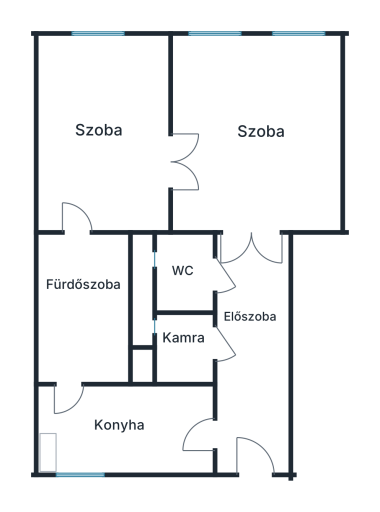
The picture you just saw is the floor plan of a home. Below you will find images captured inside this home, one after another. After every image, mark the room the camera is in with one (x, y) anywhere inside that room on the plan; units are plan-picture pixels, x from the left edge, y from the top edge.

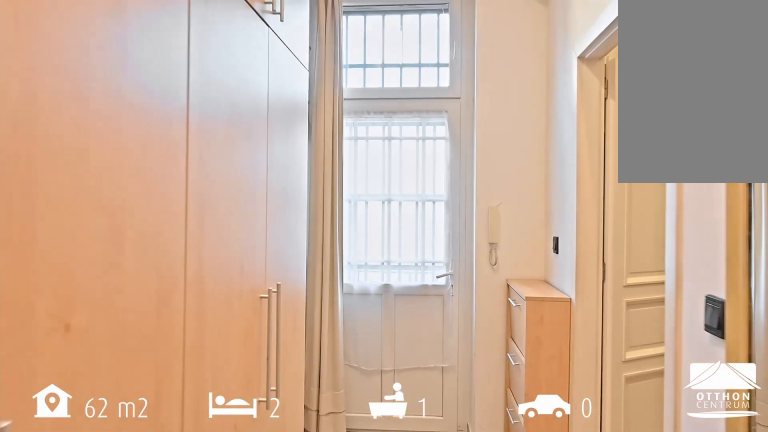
(251, 355)
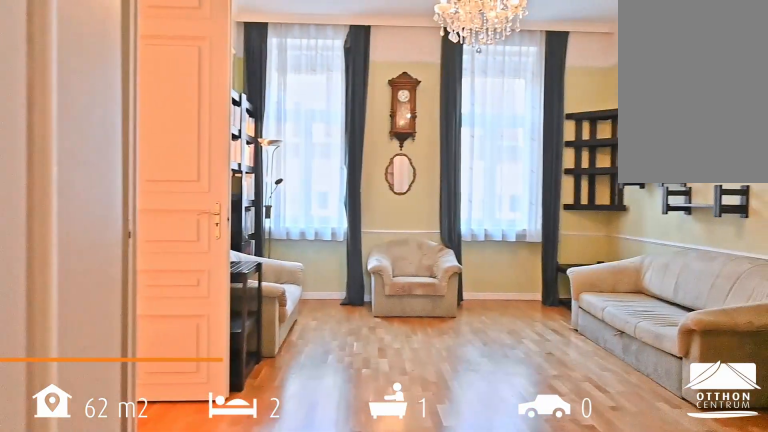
(254, 134)
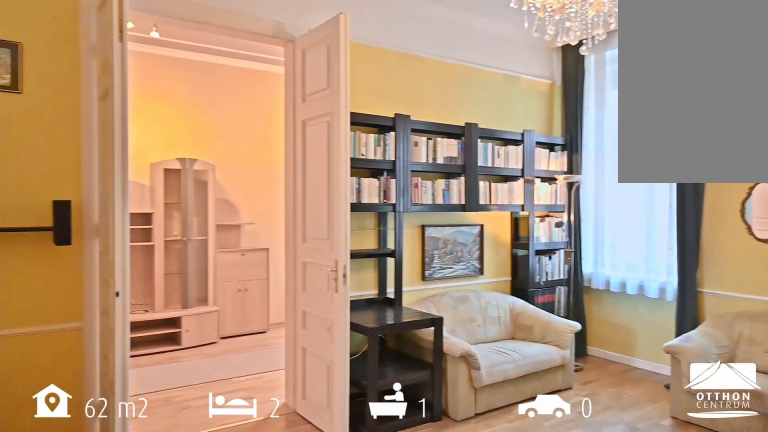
(255, 135)
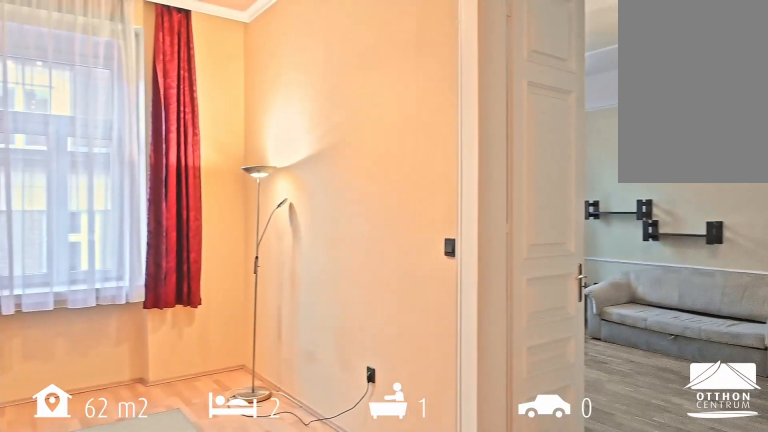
(104, 135)
